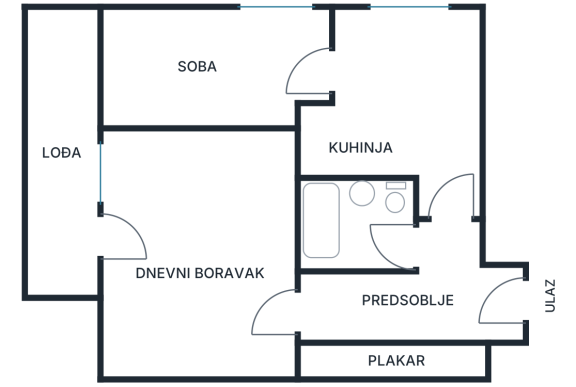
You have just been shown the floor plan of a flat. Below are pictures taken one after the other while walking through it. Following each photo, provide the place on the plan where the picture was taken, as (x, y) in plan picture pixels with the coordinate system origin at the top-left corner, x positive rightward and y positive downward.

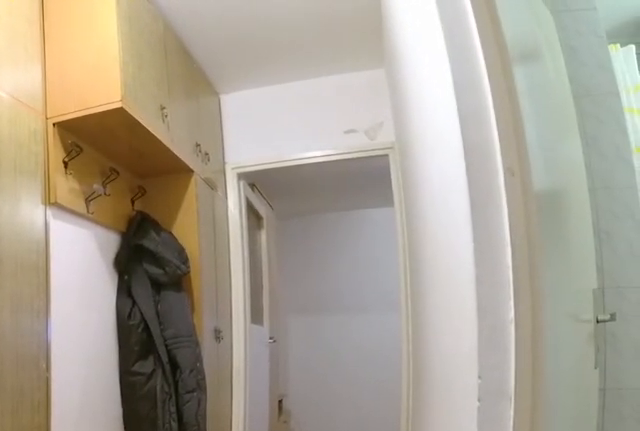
(461, 301)
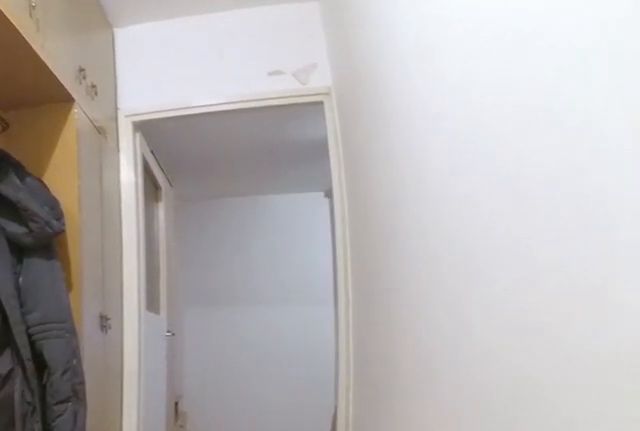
(416, 306)
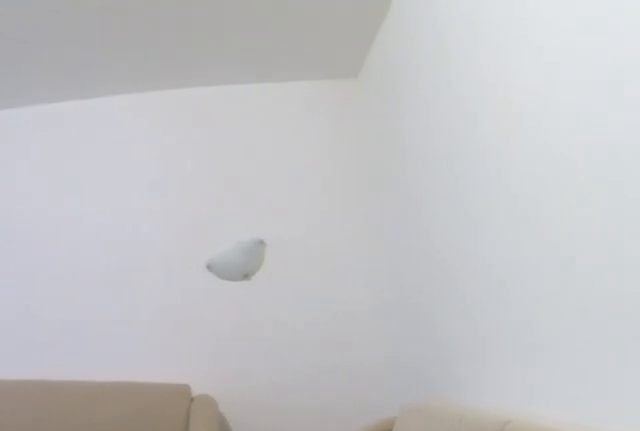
(282, 270)
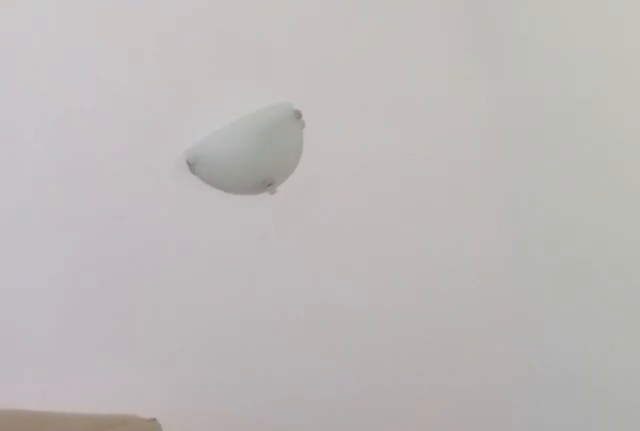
(279, 203)
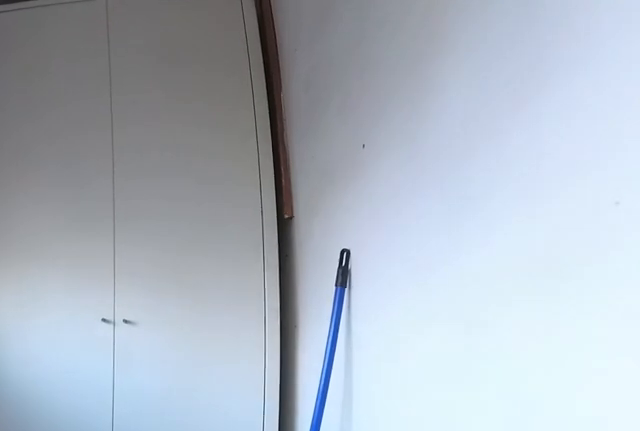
(57, 133)
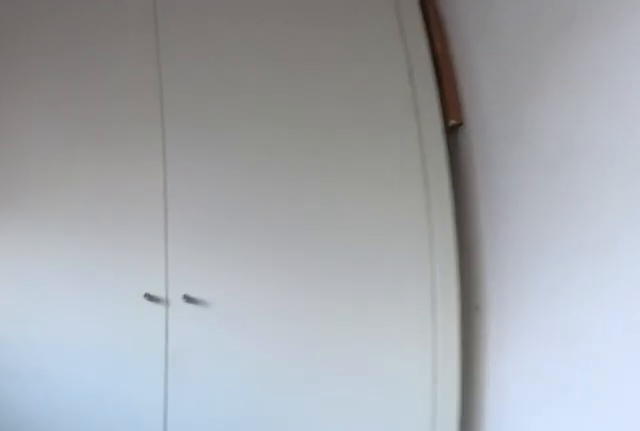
(58, 92)
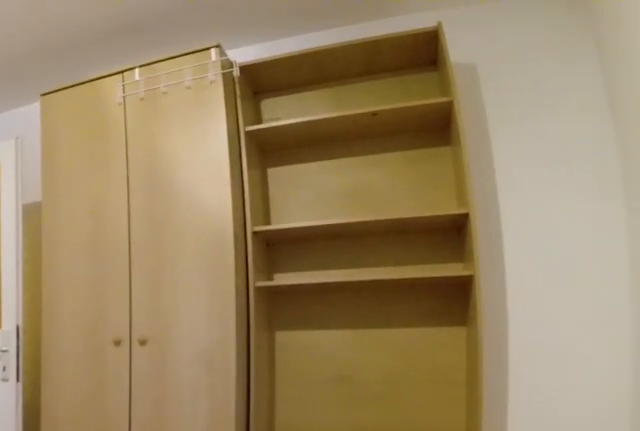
(141, 234)
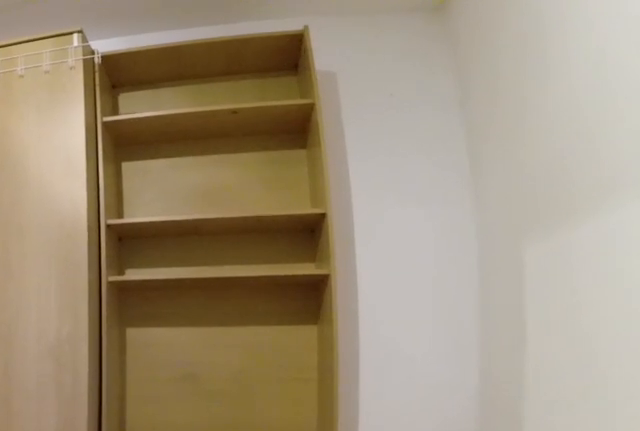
(142, 256)
